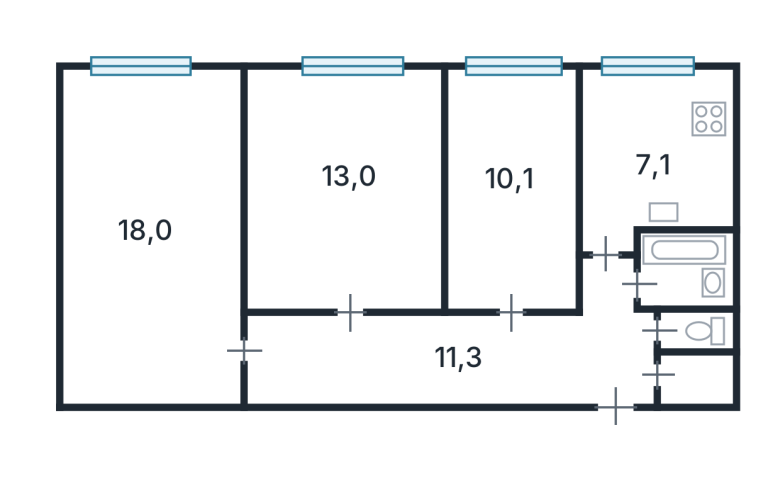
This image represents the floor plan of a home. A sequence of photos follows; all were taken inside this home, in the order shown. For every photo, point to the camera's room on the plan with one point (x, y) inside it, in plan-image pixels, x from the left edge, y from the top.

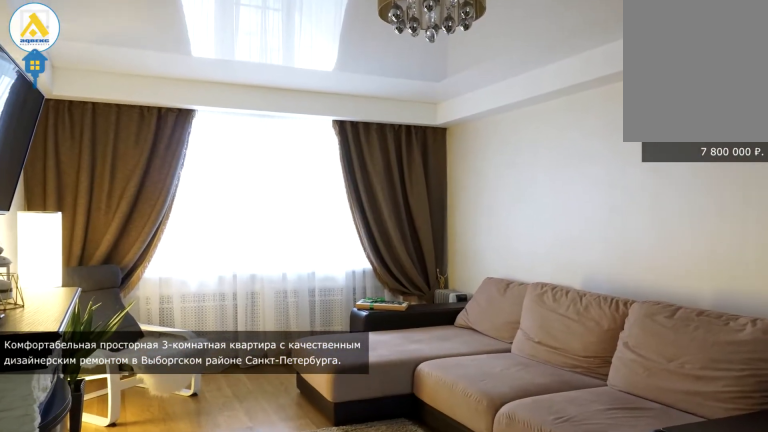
(152, 227)
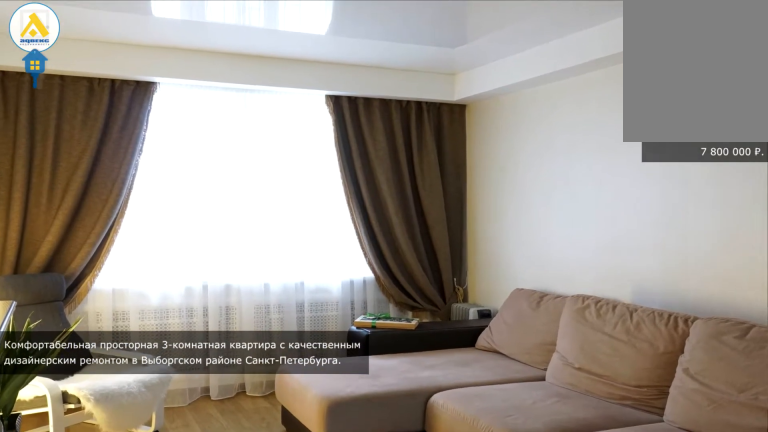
(152, 227)
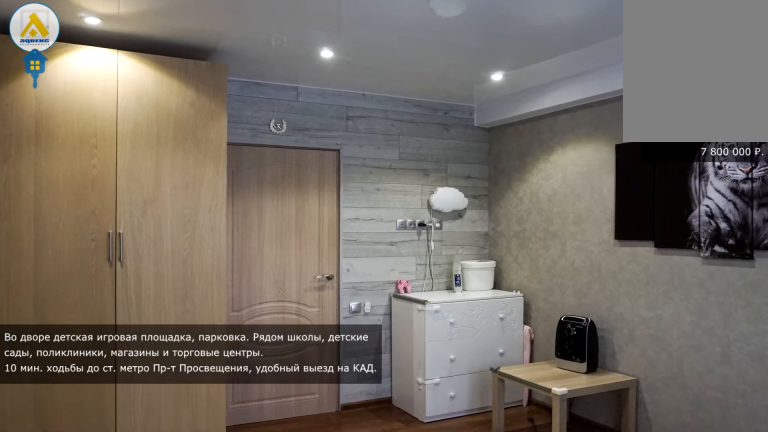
(342, 166)
